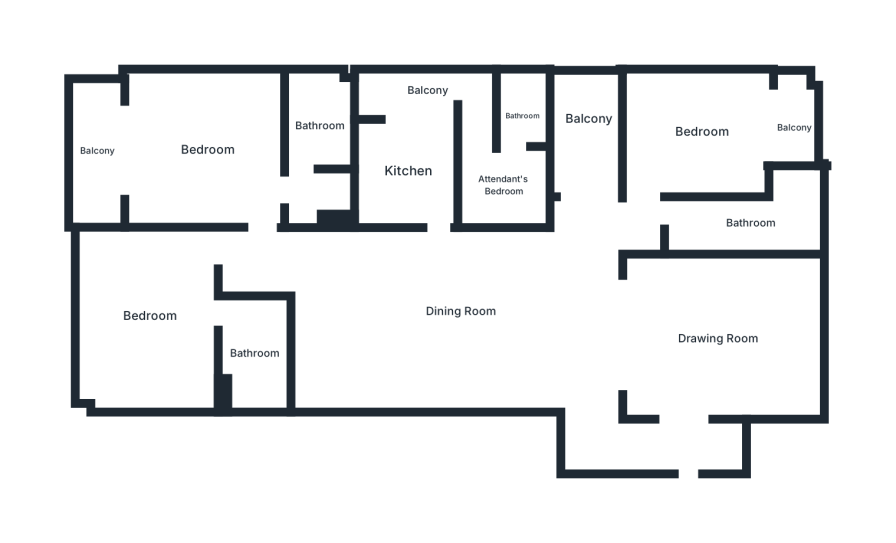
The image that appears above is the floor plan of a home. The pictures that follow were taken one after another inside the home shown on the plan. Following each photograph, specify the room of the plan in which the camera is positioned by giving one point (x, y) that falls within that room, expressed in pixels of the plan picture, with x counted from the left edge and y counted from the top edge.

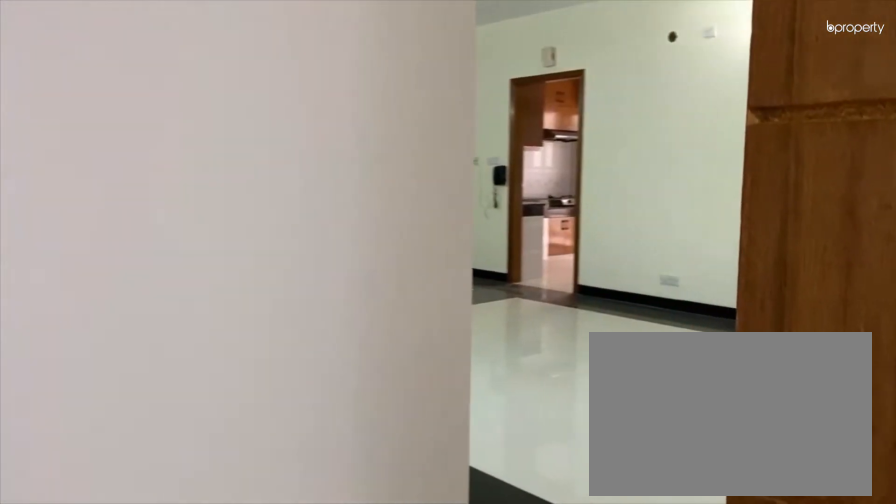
(592, 373)
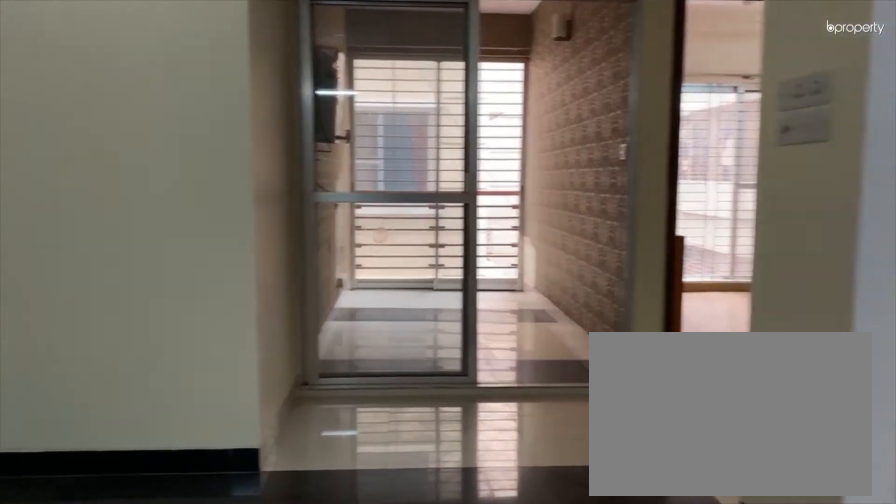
(457, 312)
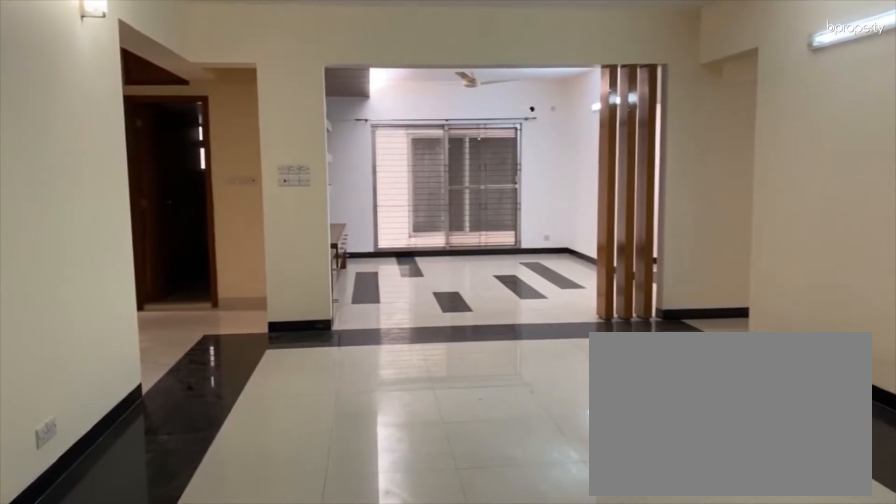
(457, 311)
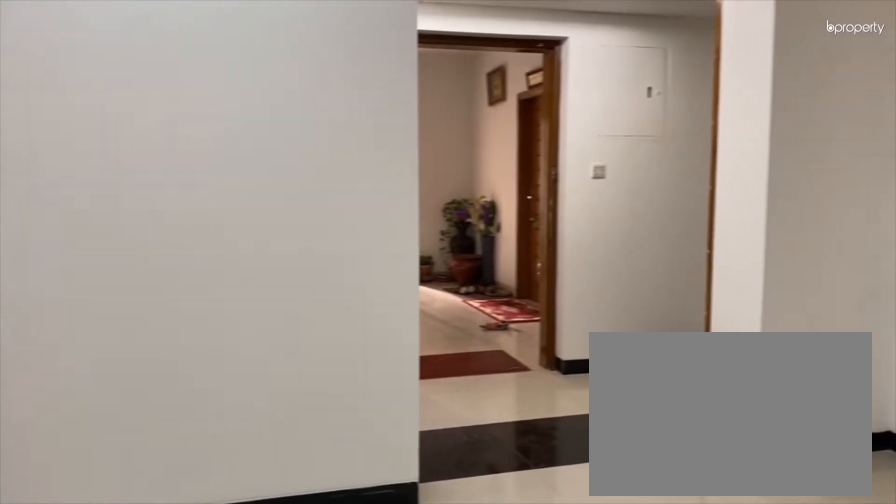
(730, 336)
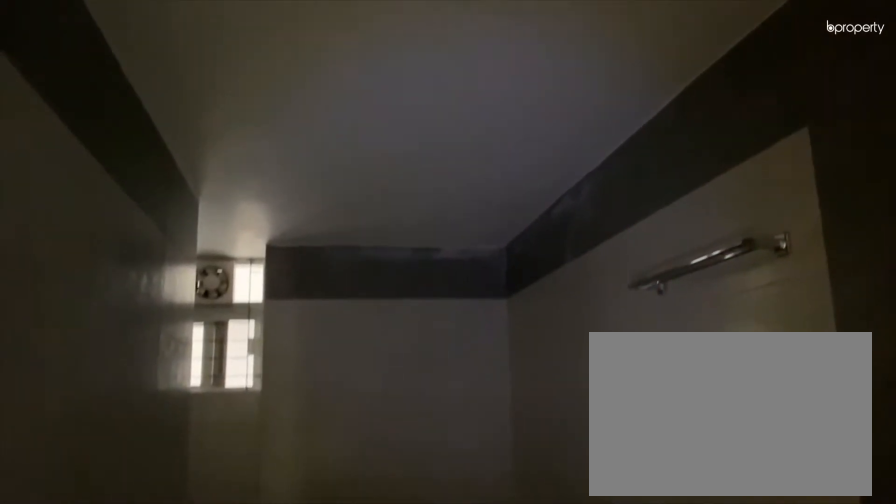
(750, 224)
